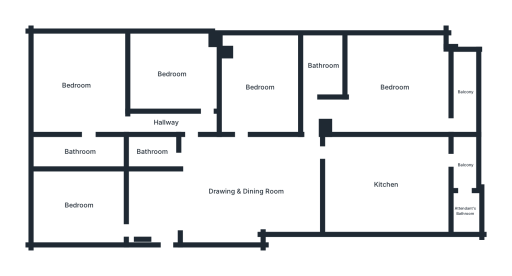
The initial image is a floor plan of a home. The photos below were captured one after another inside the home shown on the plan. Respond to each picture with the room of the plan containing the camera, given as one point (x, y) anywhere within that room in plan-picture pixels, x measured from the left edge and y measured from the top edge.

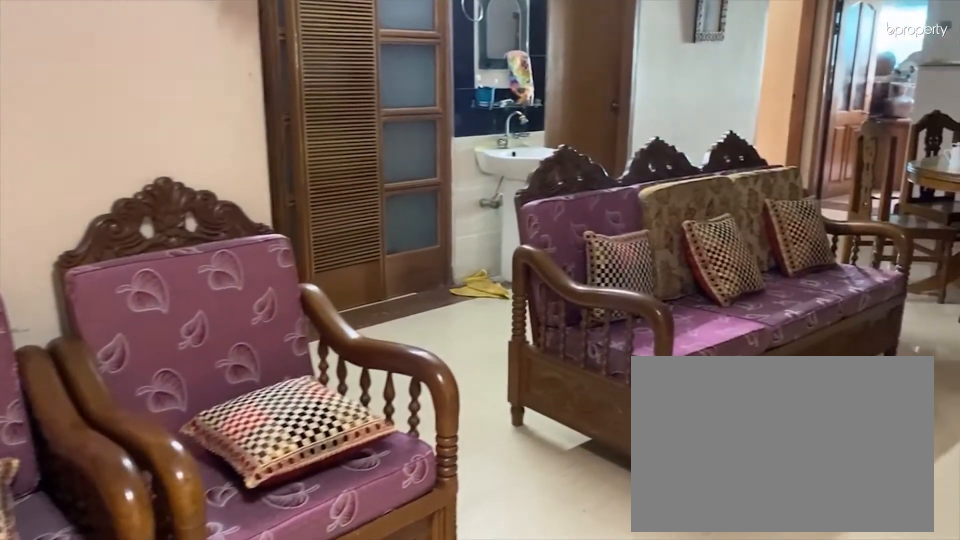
(243, 199)
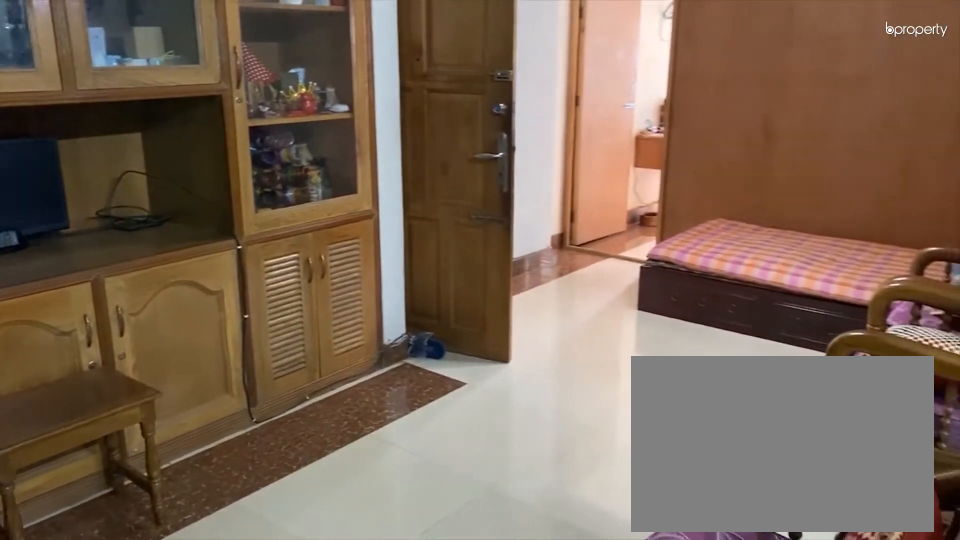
(243, 199)
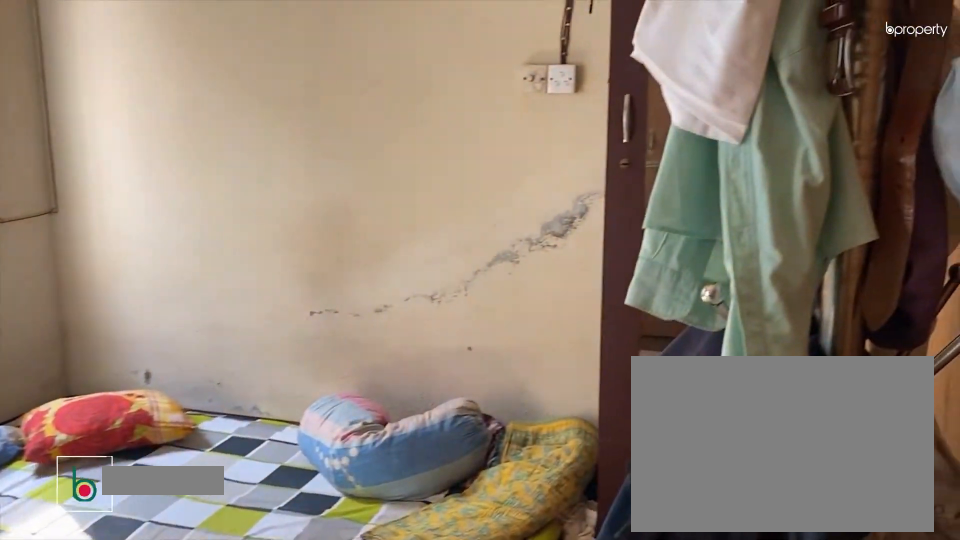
(77, 204)
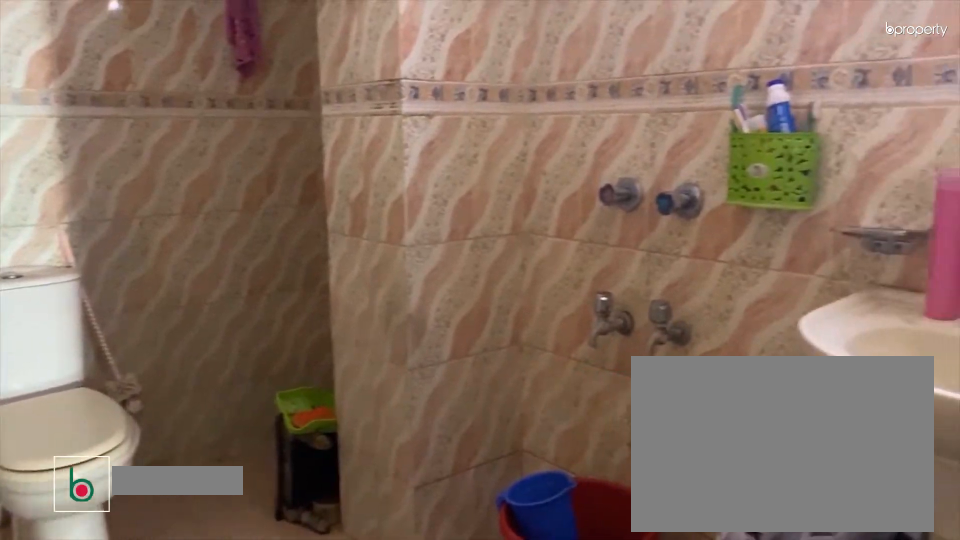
(153, 150)
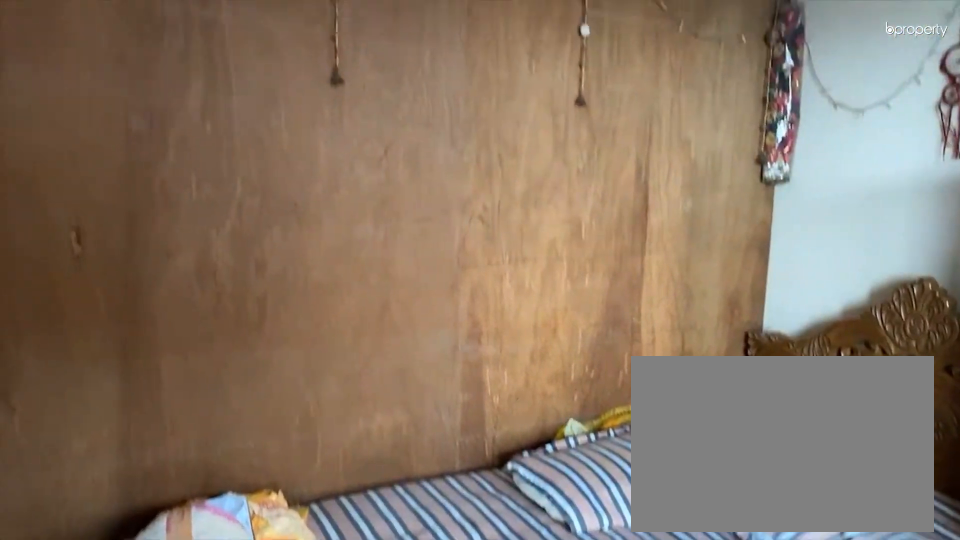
(172, 75)
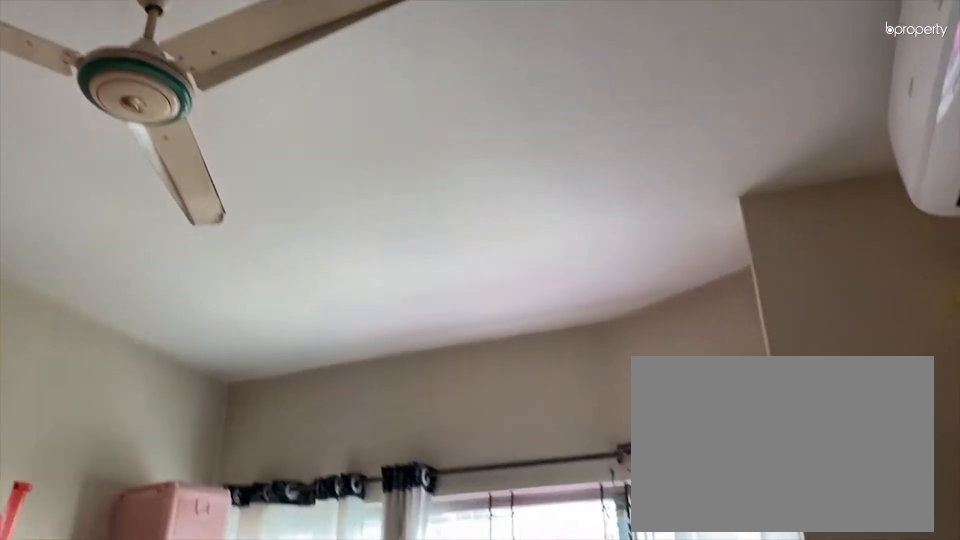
(172, 75)
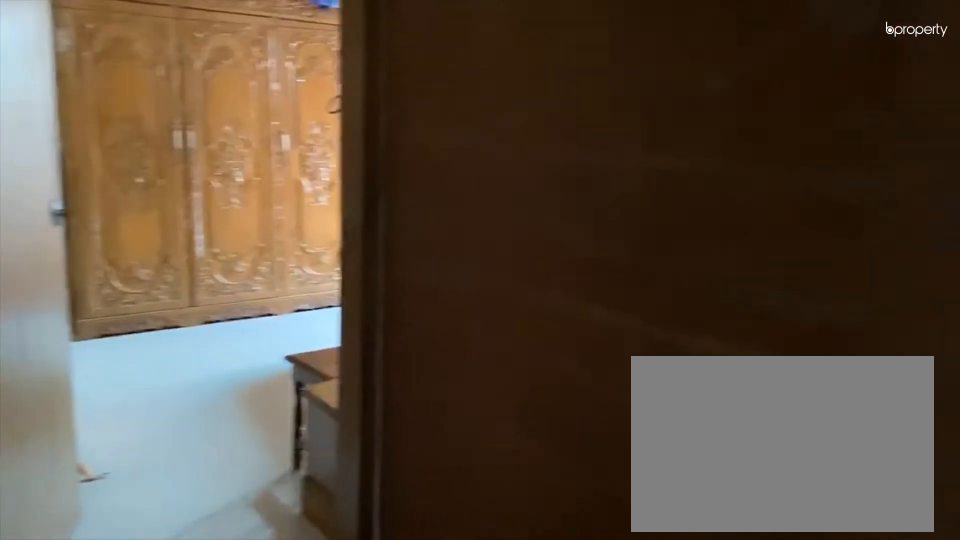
(150, 122)
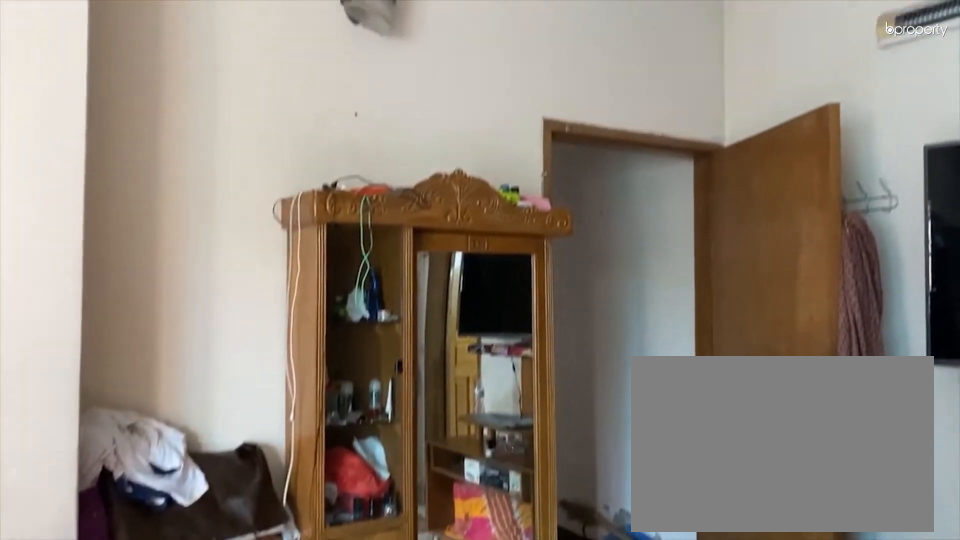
(75, 88)
